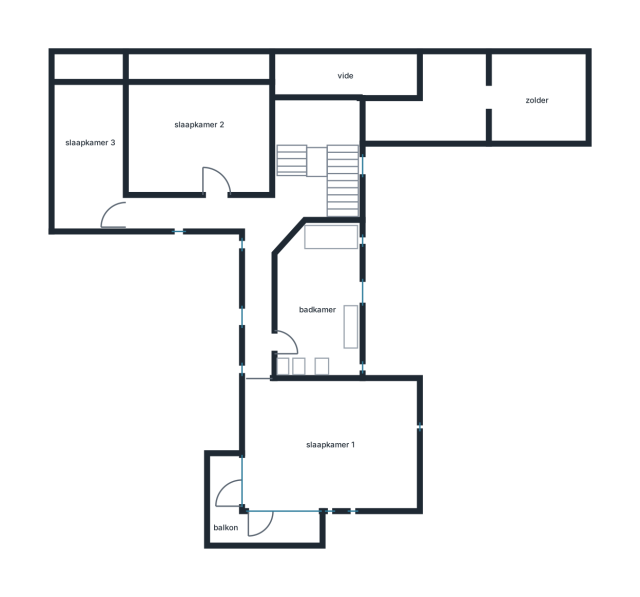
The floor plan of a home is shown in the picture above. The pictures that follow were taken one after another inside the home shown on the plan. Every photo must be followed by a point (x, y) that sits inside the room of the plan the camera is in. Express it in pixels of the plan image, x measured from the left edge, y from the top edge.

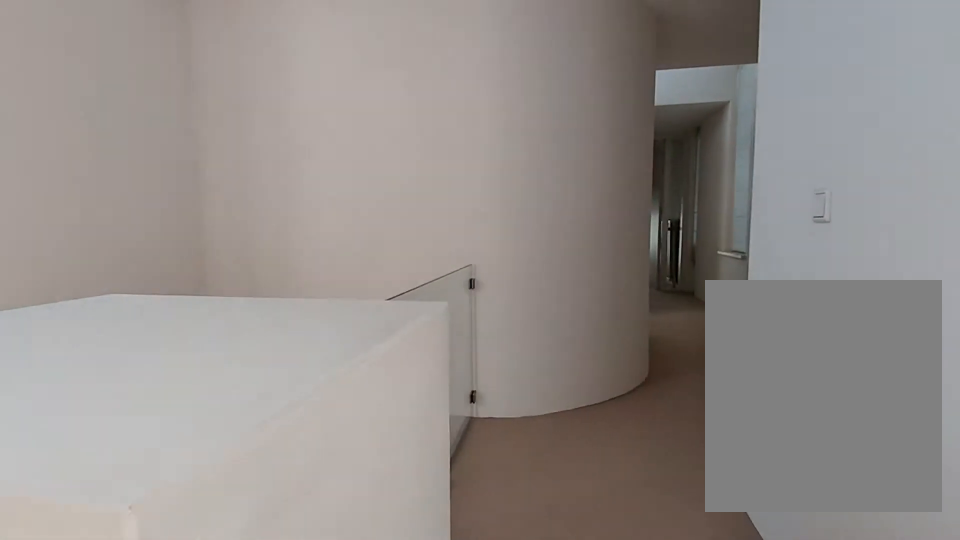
(266, 206)
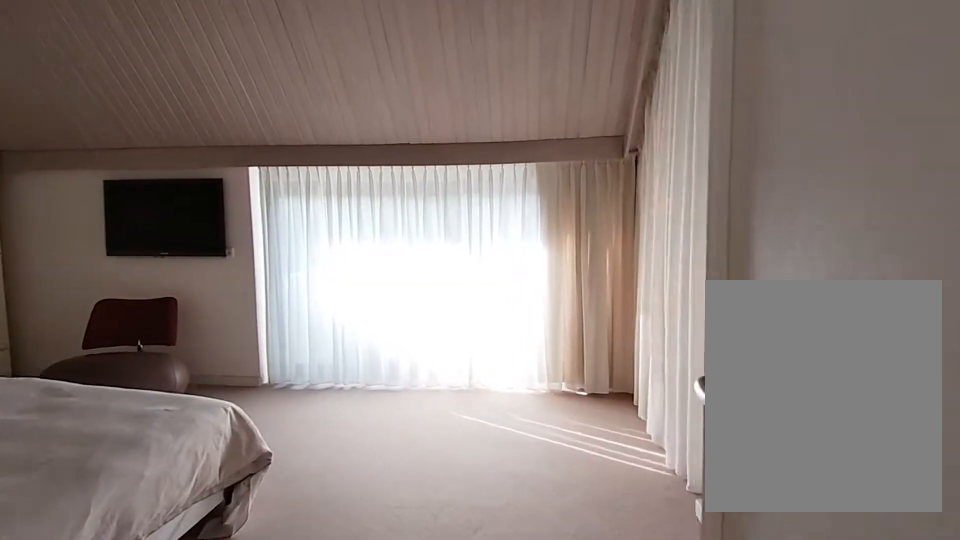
(330, 444)
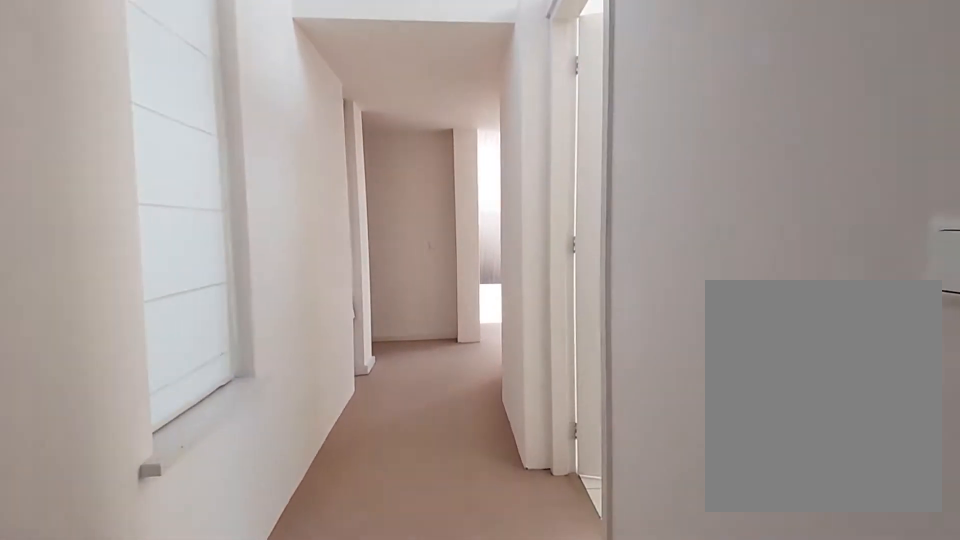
(266, 206)
